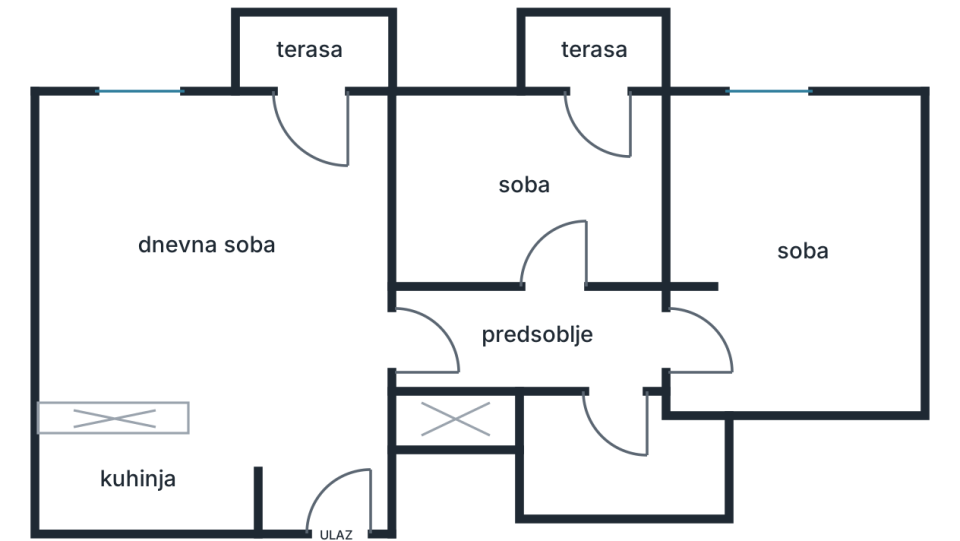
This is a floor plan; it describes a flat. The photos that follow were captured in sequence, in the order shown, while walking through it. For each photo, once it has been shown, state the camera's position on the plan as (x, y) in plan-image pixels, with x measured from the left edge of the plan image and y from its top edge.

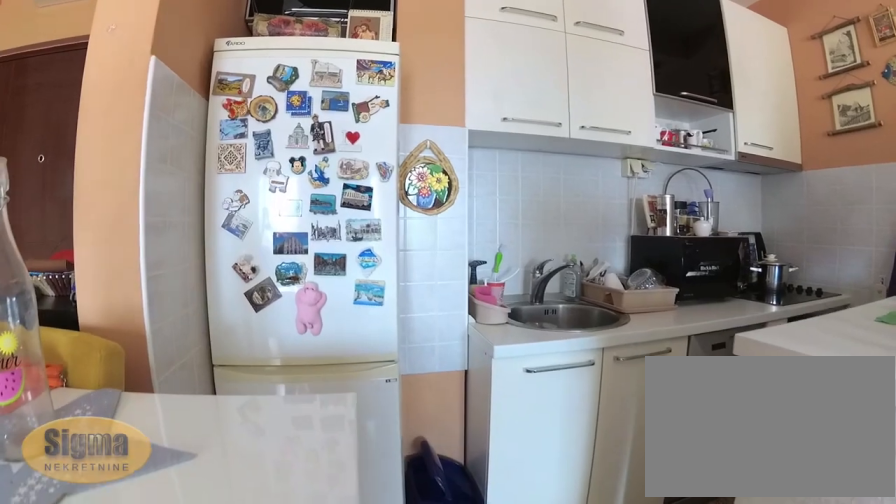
(226, 358)
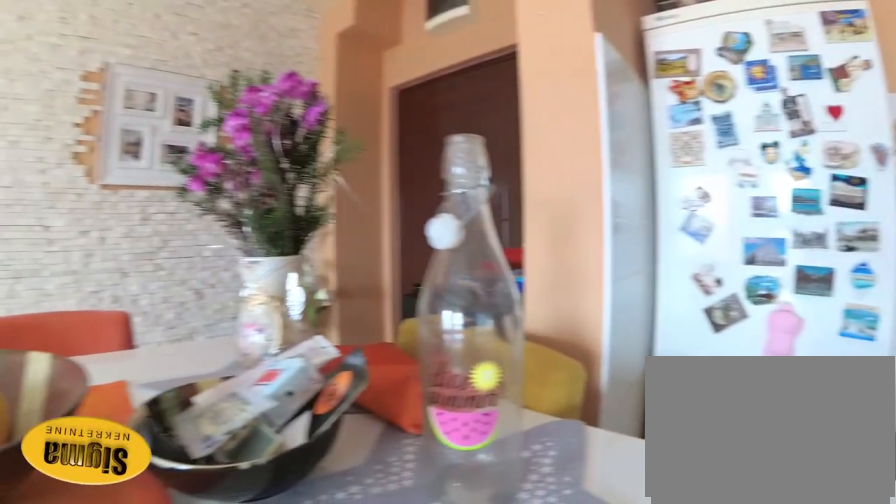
(178, 395)
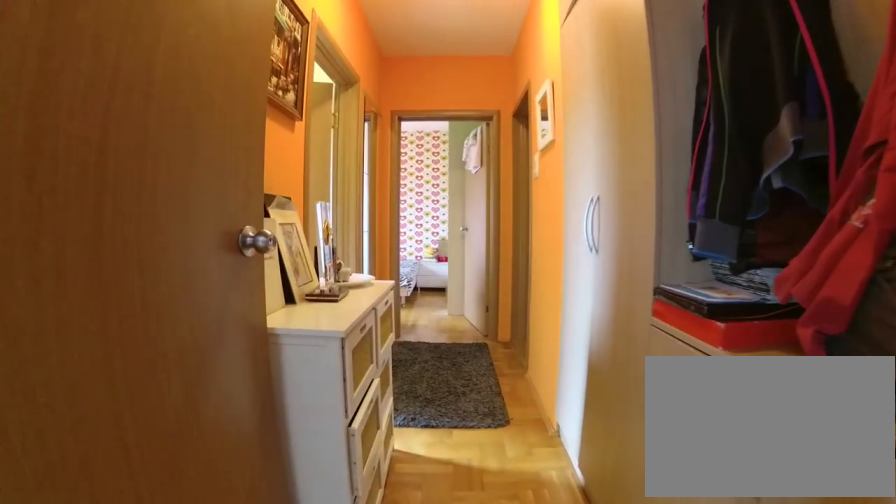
(358, 344)
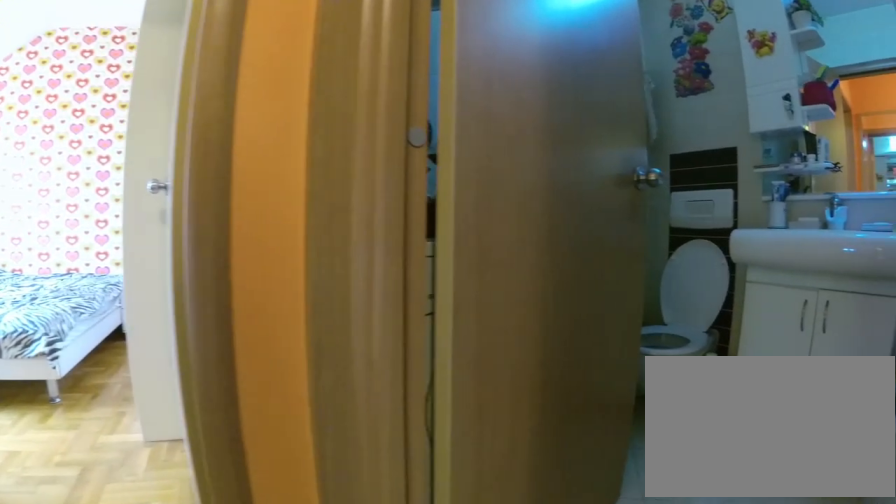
(540, 333)
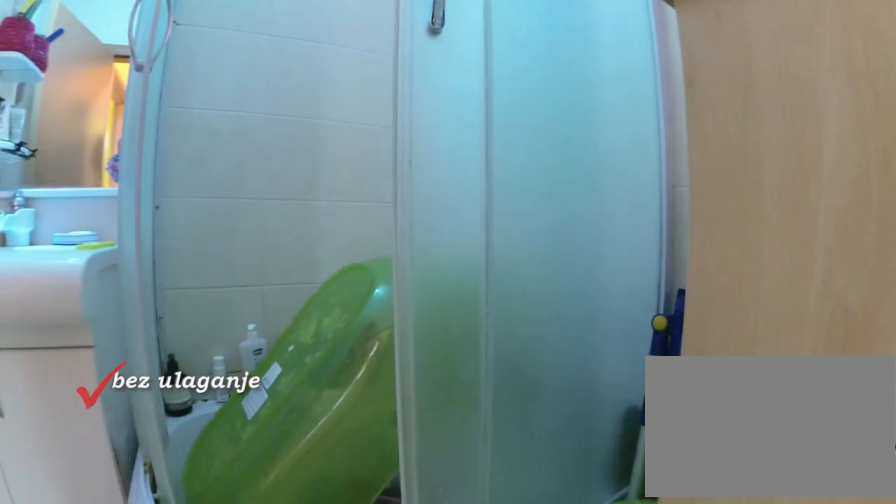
(607, 389)
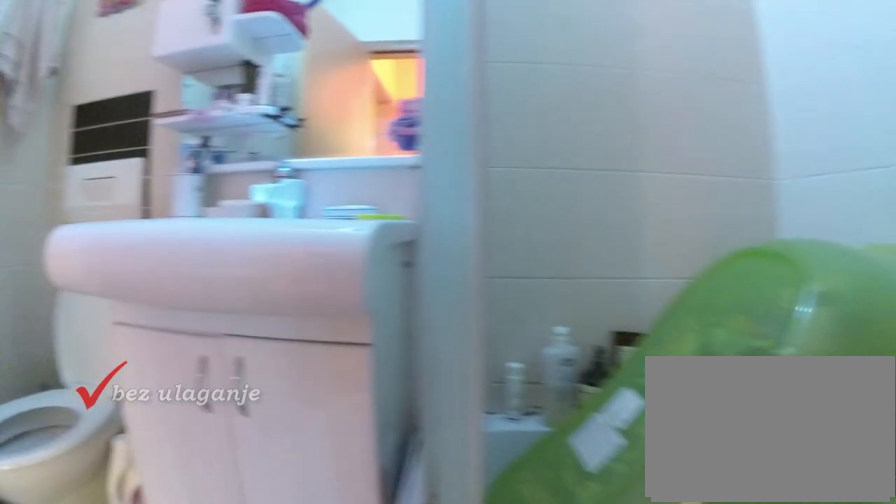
(596, 410)
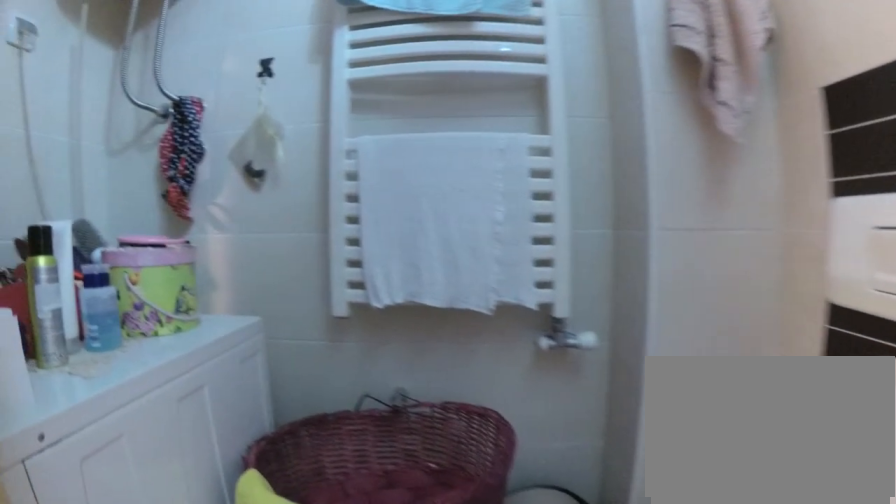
(584, 453)
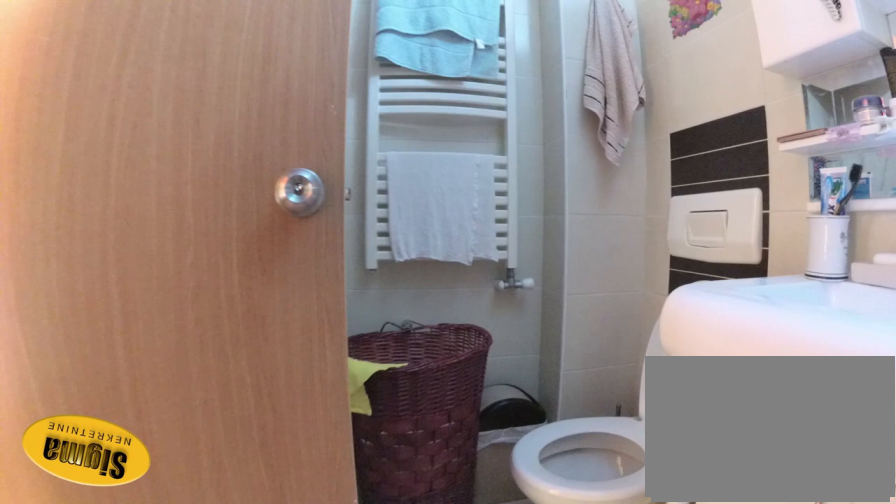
(566, 477)
